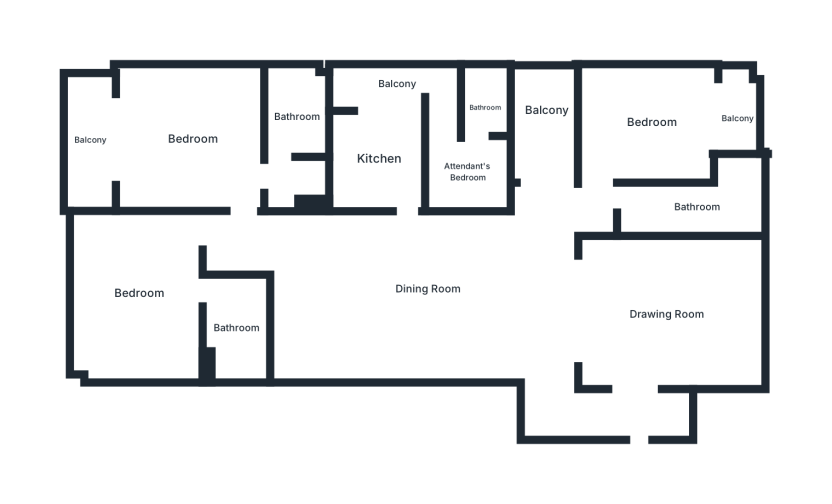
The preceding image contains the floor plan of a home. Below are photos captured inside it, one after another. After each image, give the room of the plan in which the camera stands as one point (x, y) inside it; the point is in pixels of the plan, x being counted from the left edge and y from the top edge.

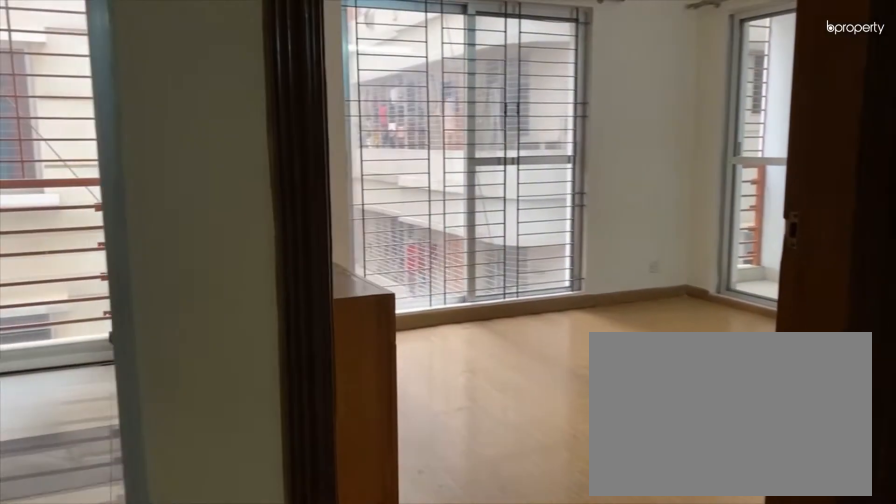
(600, 178)
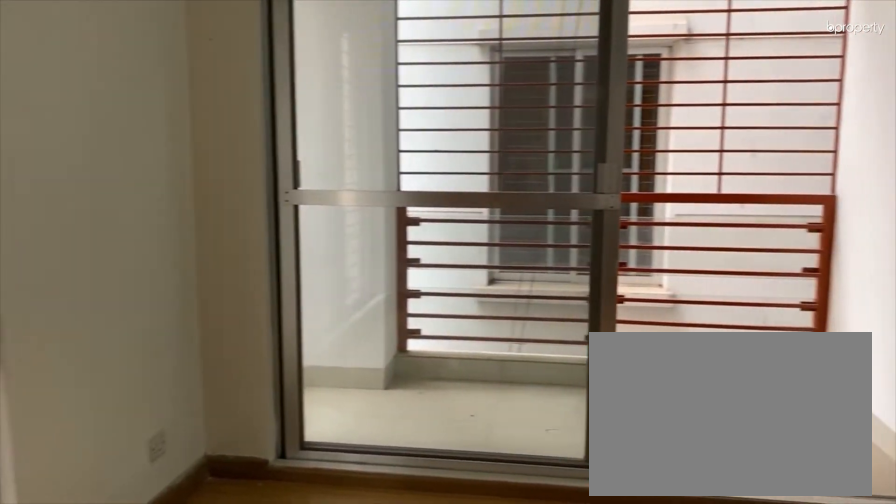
(651, 121)
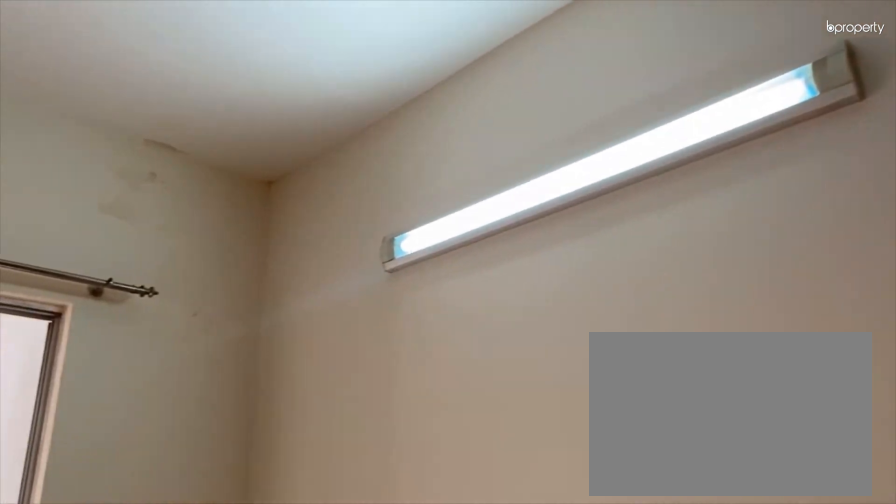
(651, 121)
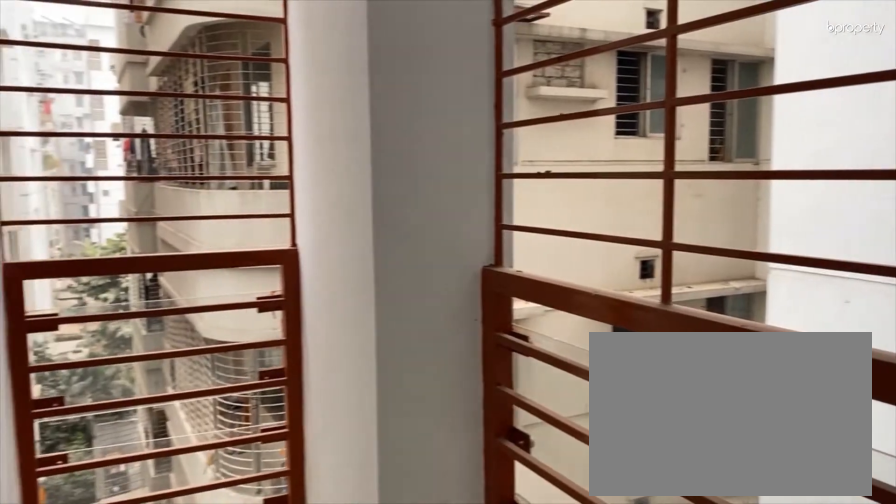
(736, 117)
